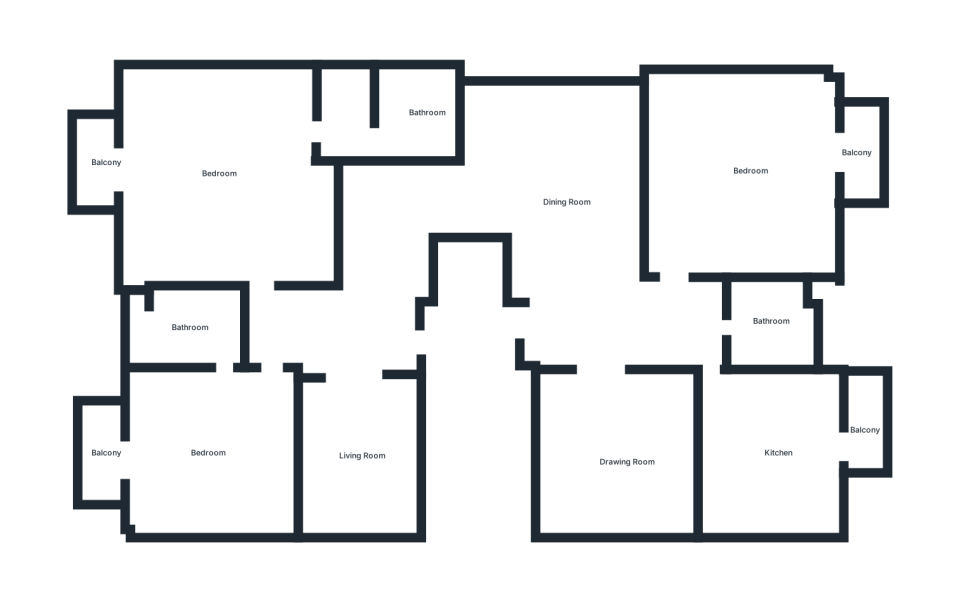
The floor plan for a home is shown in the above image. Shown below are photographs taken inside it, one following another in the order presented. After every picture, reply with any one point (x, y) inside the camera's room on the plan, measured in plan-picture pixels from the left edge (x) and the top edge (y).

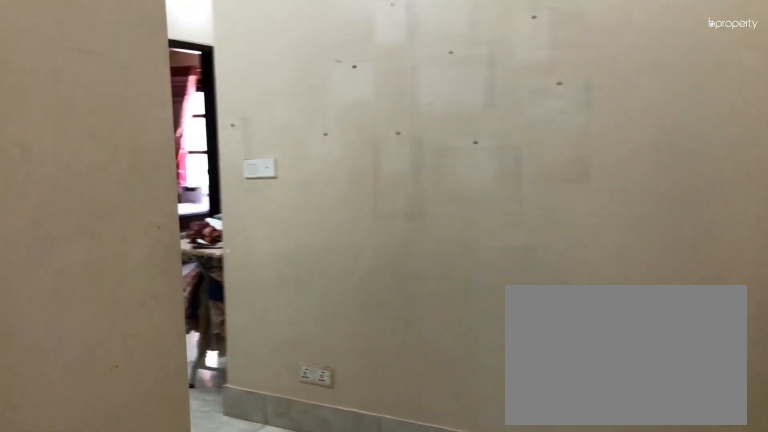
(387, 212)
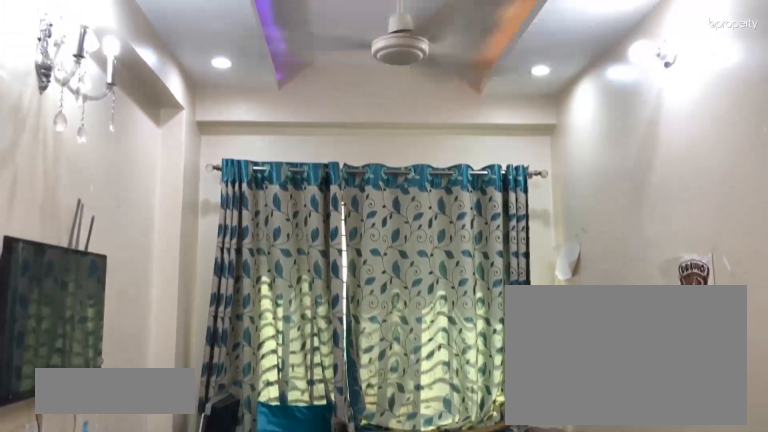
(358, 451)
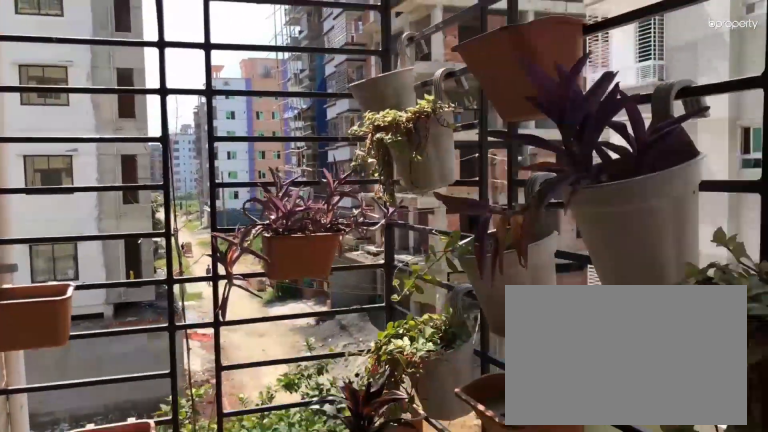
(102, 456)
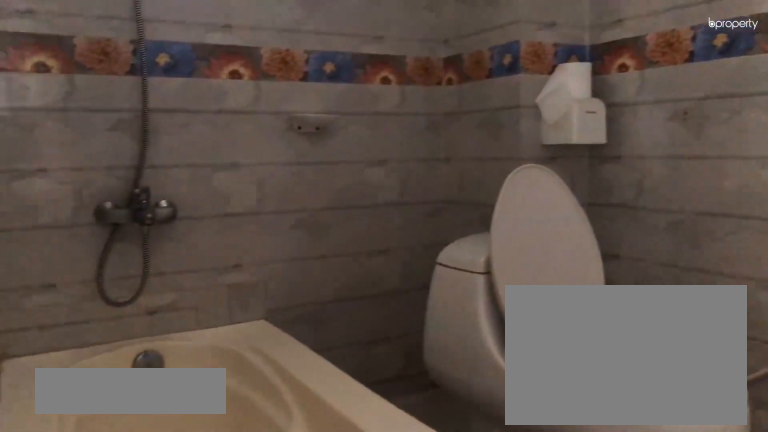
(192, 322)
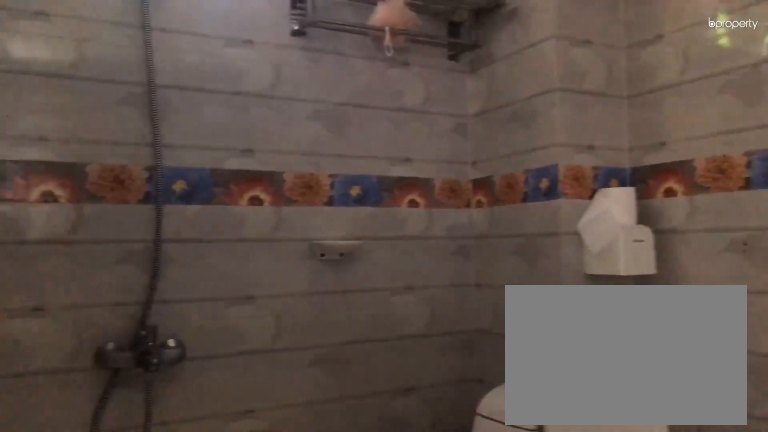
(192, 322)
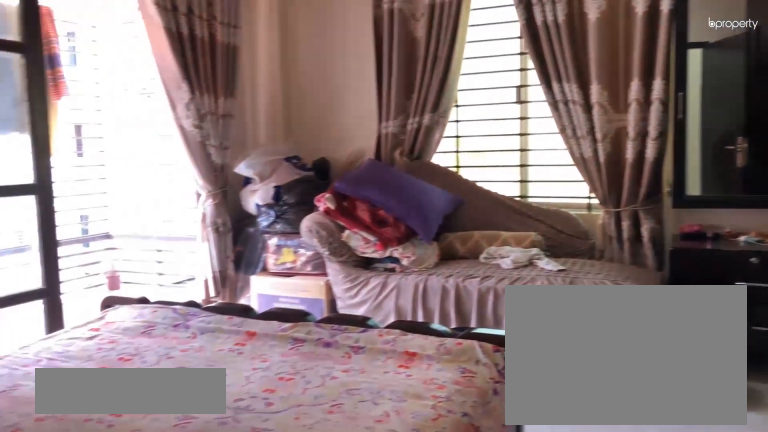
(240, 174)
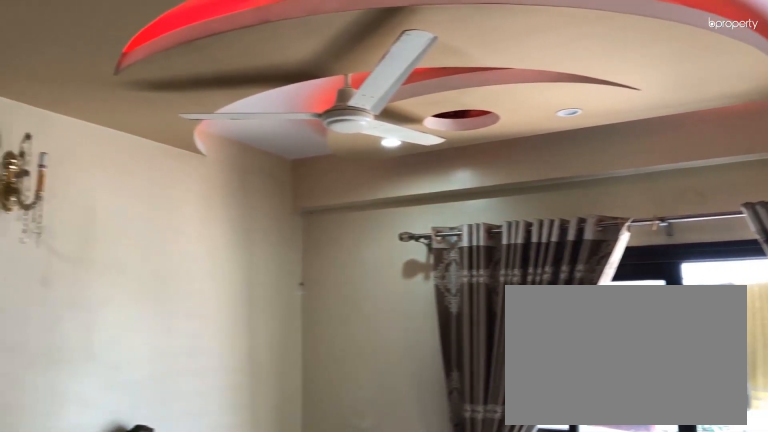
(184, 167)
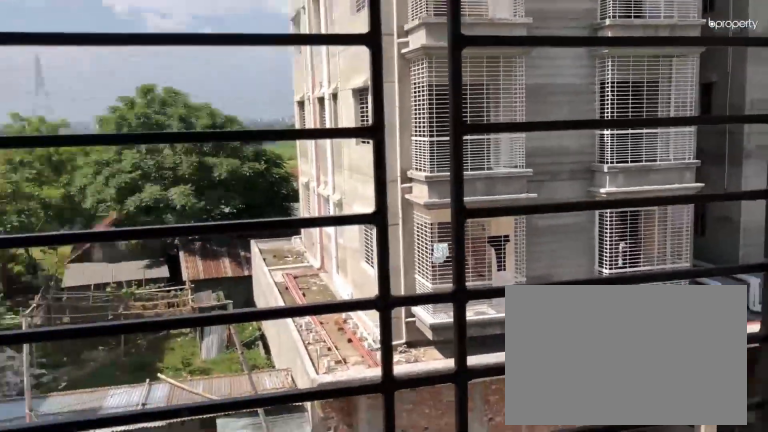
(98, 163)
